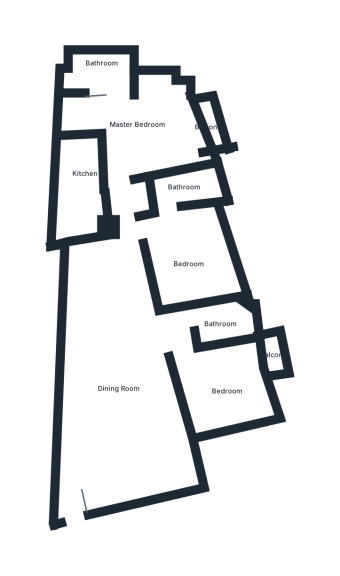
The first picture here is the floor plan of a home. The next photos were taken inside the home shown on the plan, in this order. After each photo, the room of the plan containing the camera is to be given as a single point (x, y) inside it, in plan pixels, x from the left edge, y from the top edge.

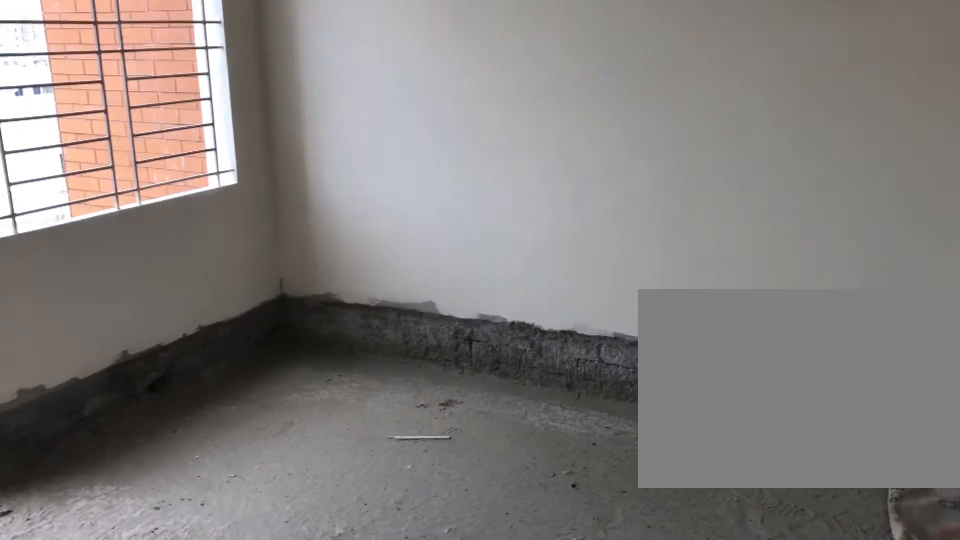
(230, 398)
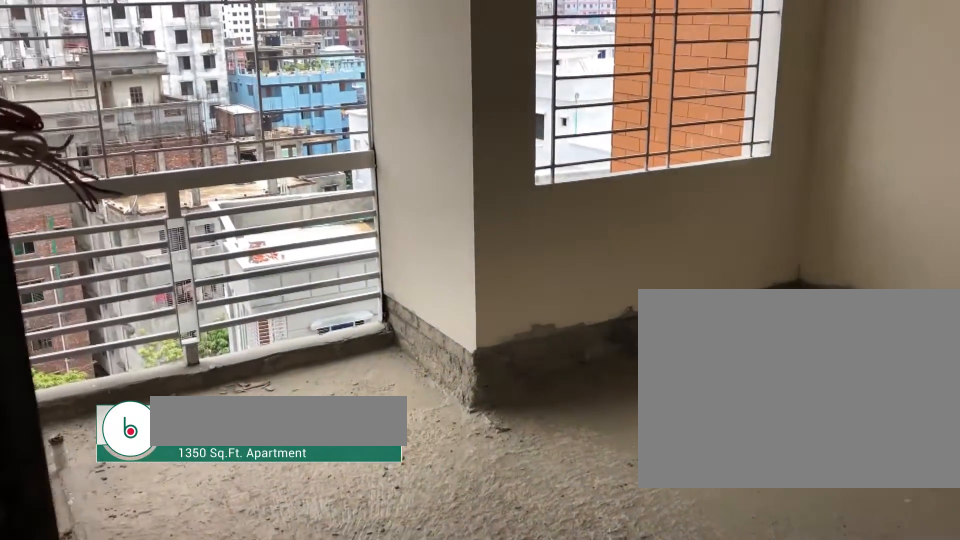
(230, 398)
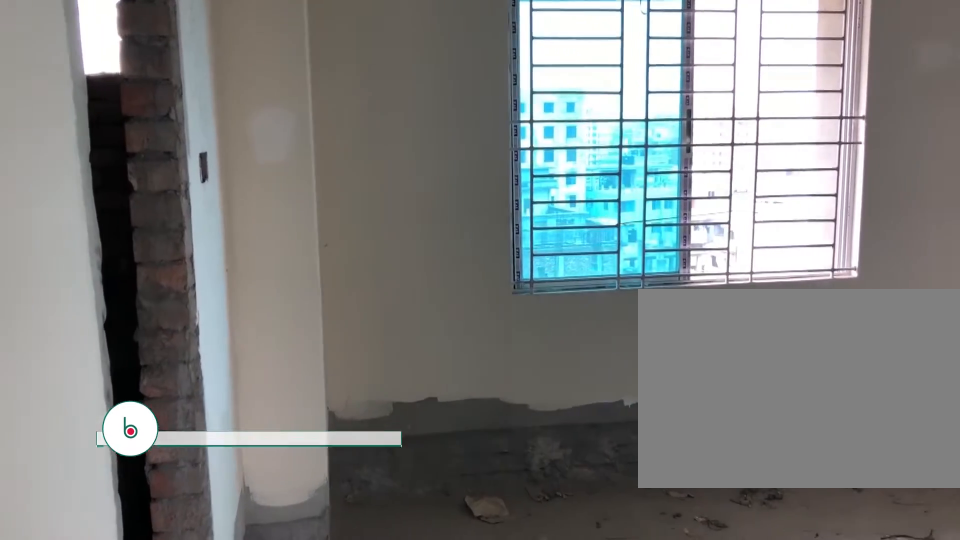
(186, 259)
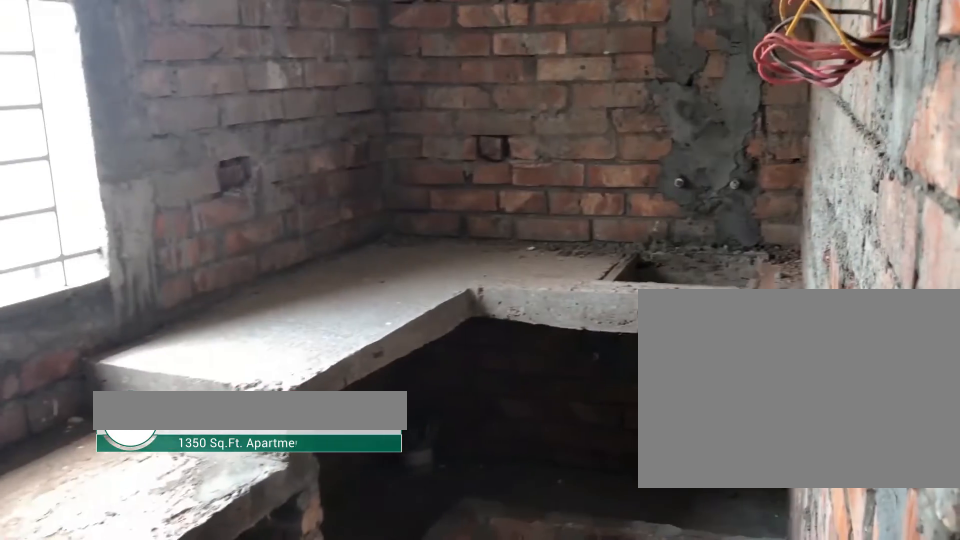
(86, 198)
